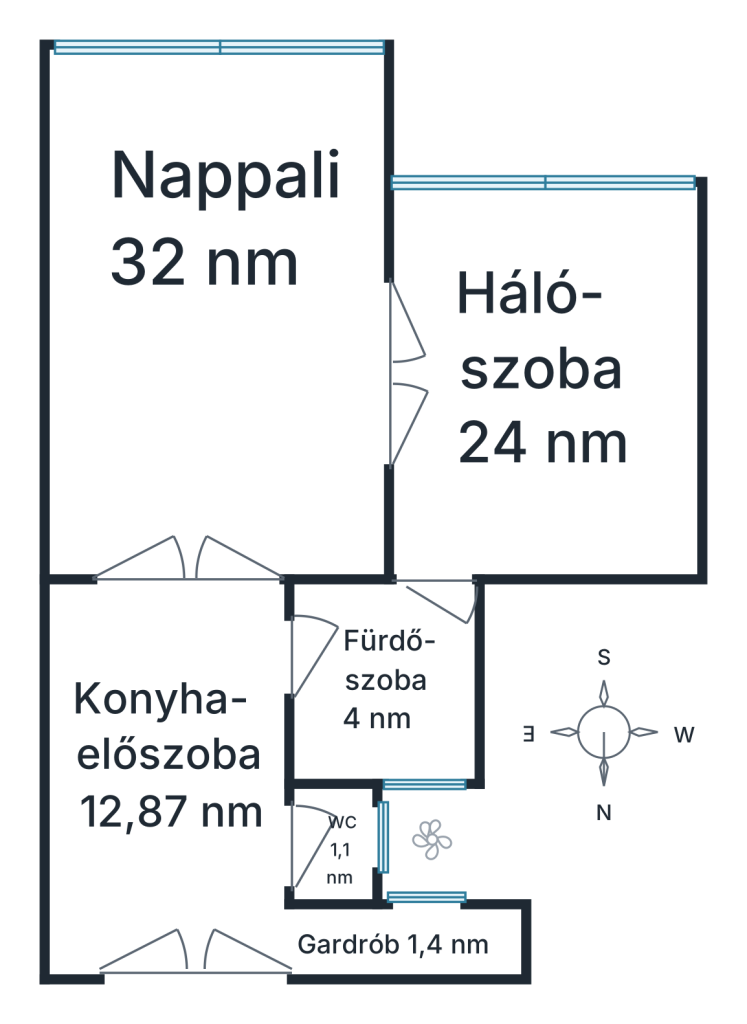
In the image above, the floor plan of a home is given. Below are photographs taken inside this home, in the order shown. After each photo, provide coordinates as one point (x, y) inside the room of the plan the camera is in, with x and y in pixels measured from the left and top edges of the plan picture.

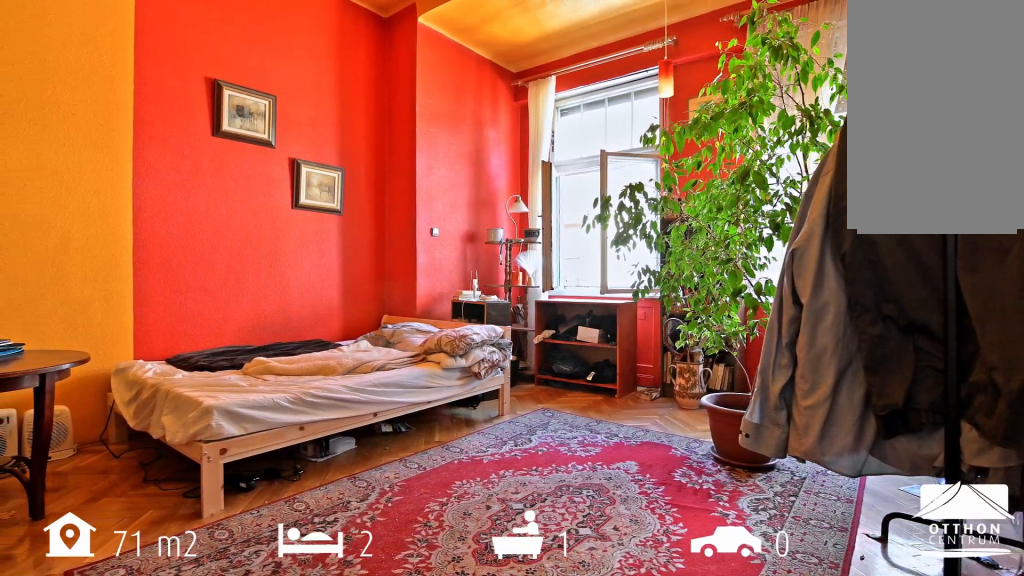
(218, 346)
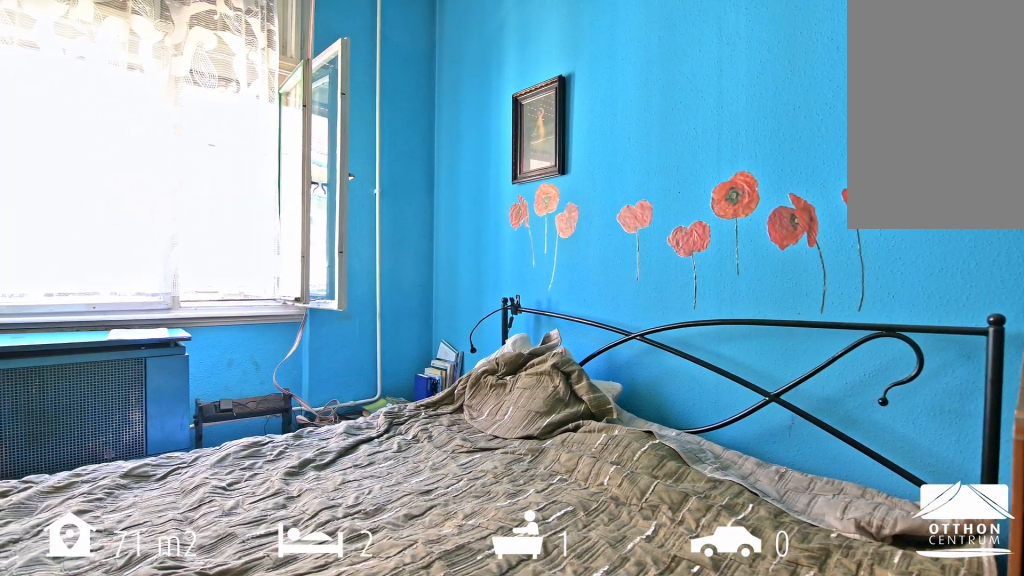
(553, 383)
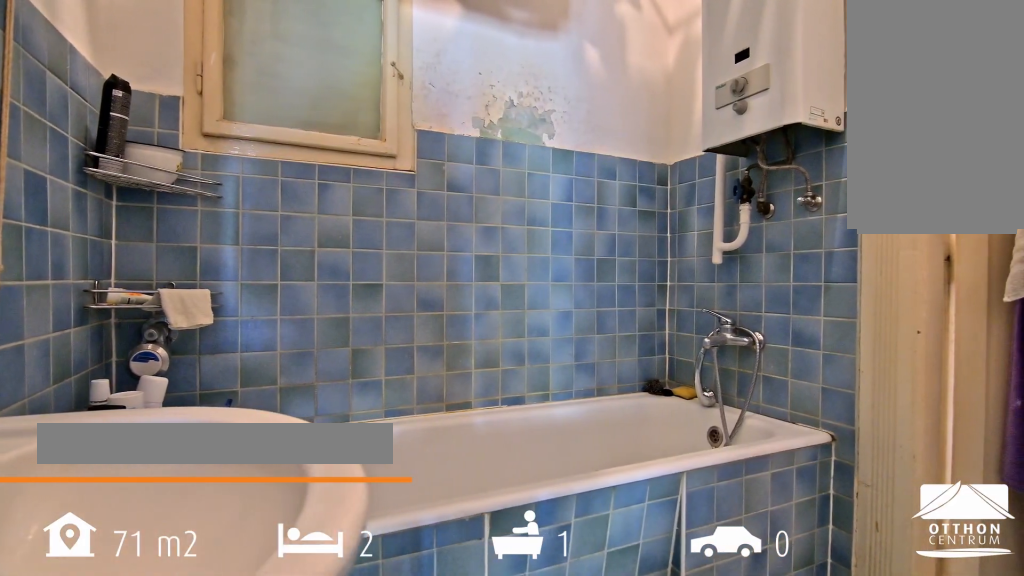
(384, 679)
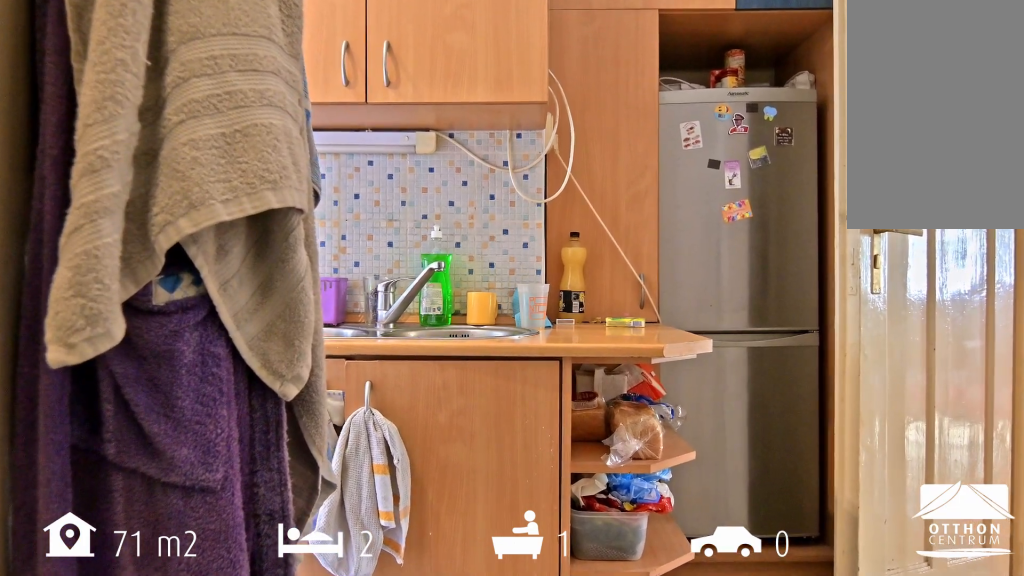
(384, 679)
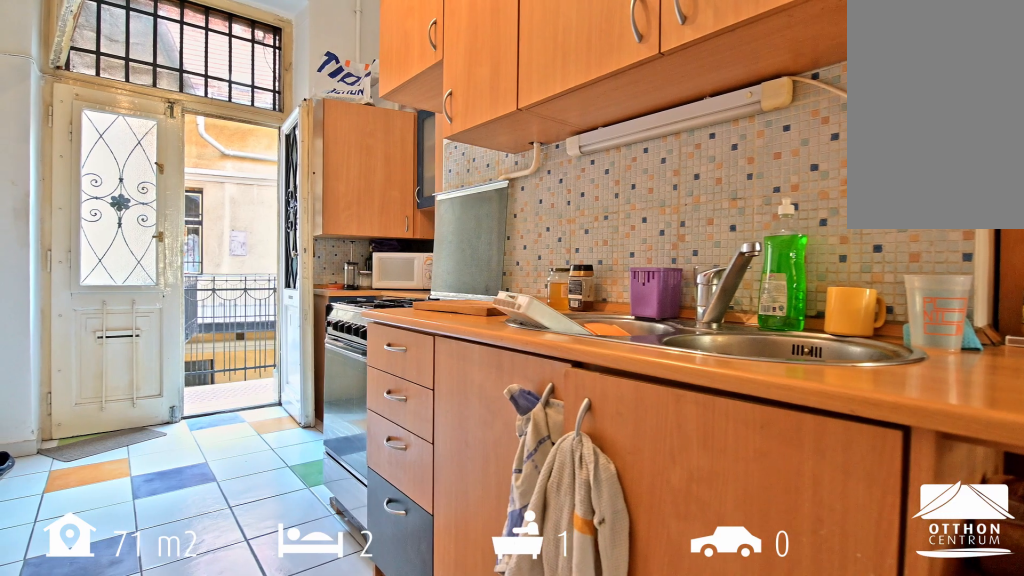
(158, 775)
